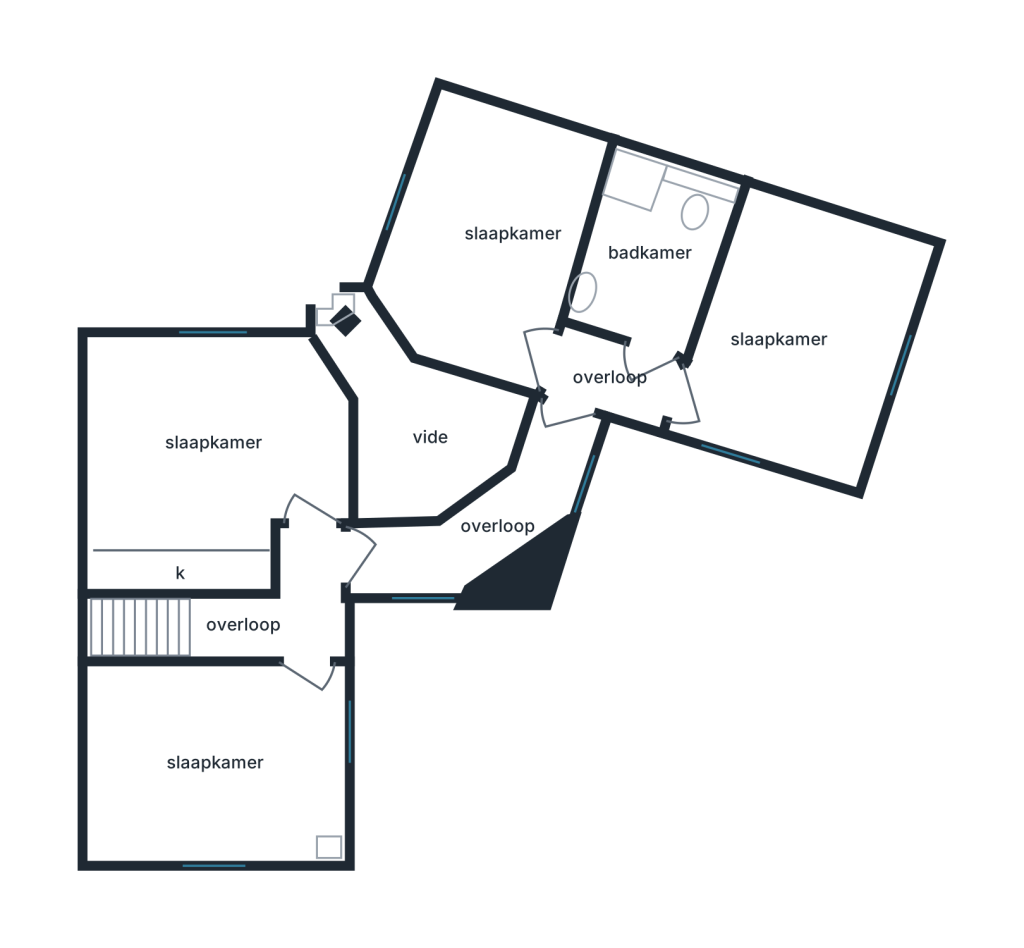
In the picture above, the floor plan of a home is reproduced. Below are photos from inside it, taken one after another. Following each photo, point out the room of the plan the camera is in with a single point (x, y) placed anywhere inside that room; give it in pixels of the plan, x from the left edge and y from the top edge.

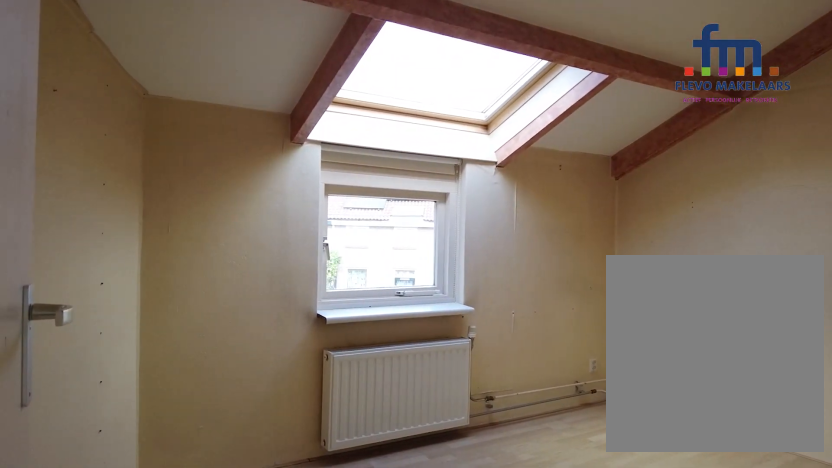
(499, 238)
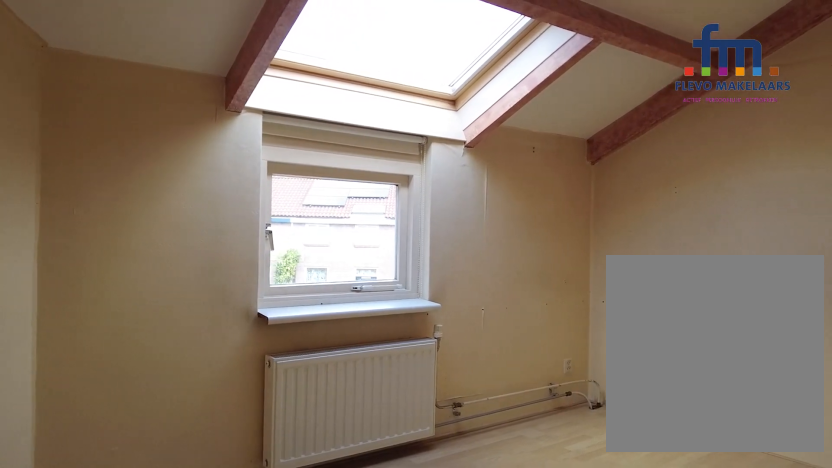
(499, 238)
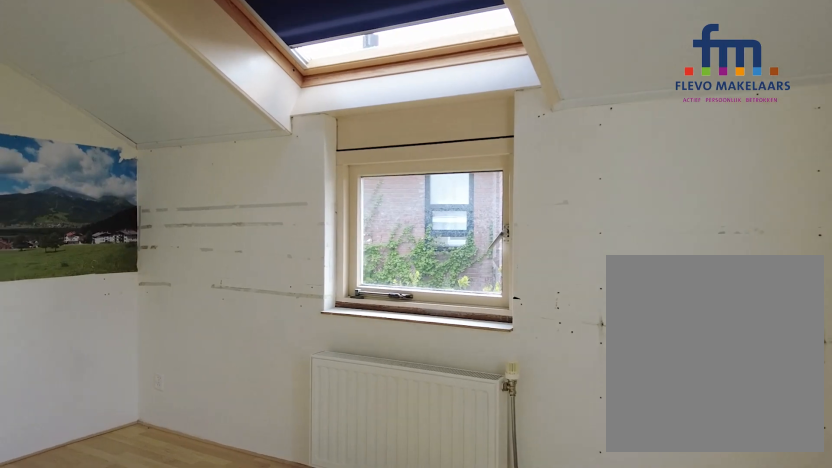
(798, 339)
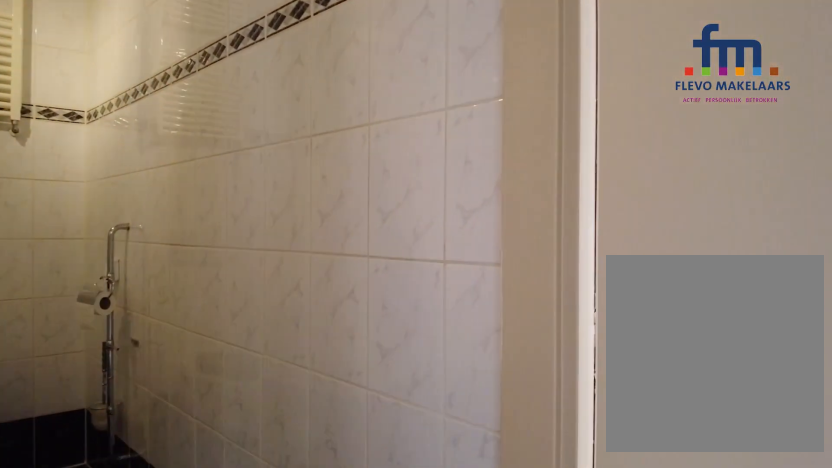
(654, 251)
